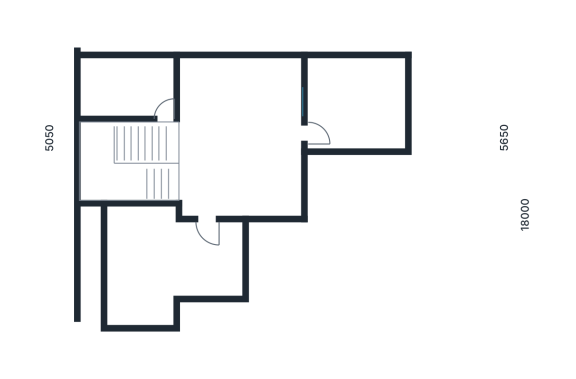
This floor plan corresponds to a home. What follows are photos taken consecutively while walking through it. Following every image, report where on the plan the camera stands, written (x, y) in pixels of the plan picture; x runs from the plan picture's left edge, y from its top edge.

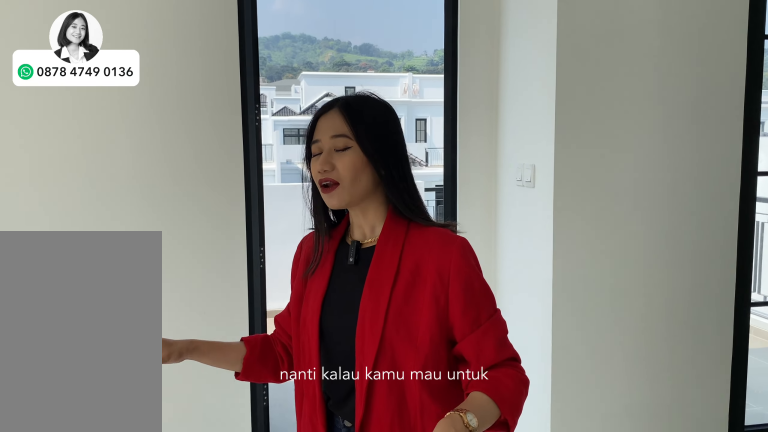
(224, 162)
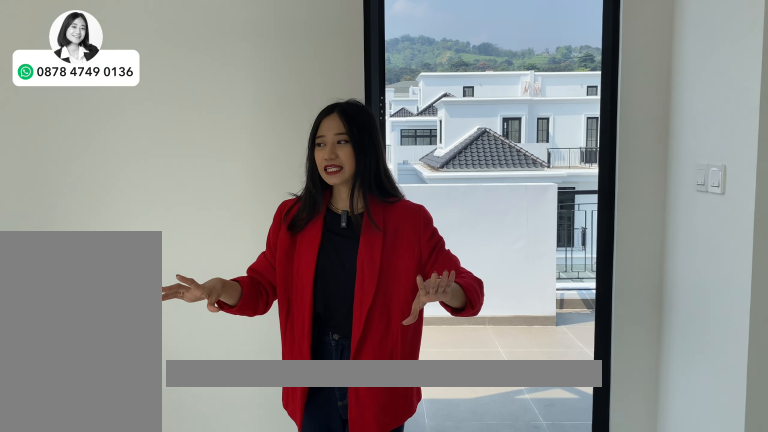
(224, 162)
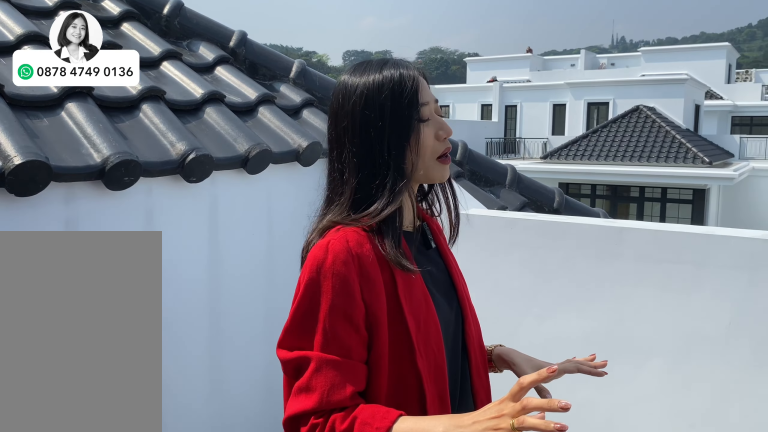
(156, 261)
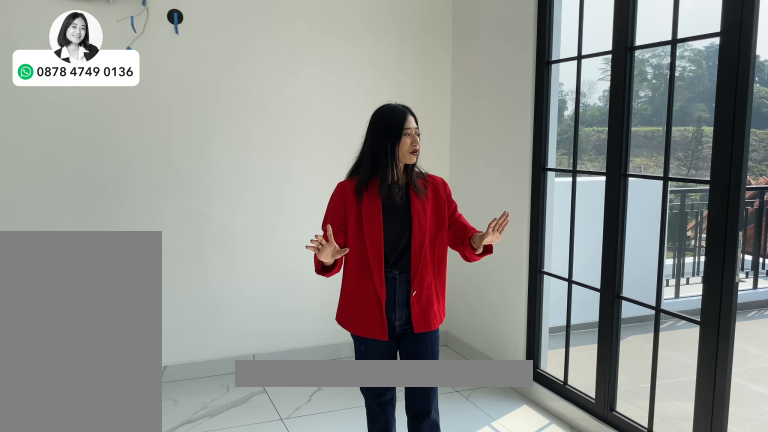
(233, 105)
